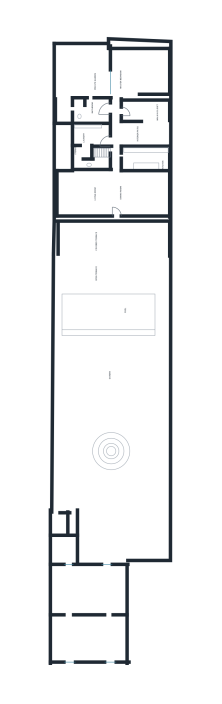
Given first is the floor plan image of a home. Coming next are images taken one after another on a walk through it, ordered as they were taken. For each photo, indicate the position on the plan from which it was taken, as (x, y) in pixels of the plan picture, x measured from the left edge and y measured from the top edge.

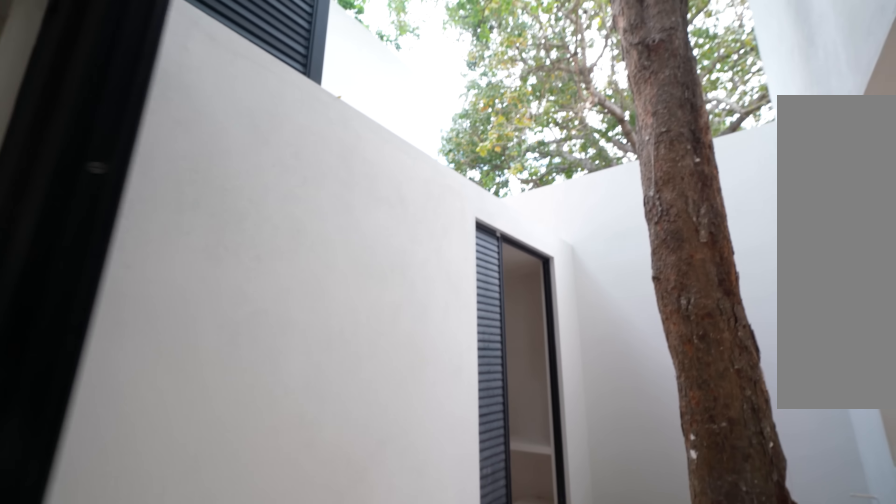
(112, 141)
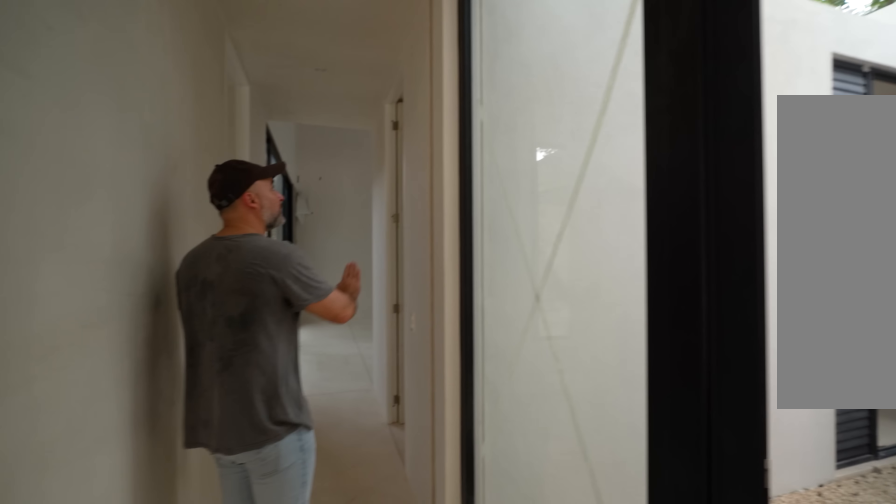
(112, 141)
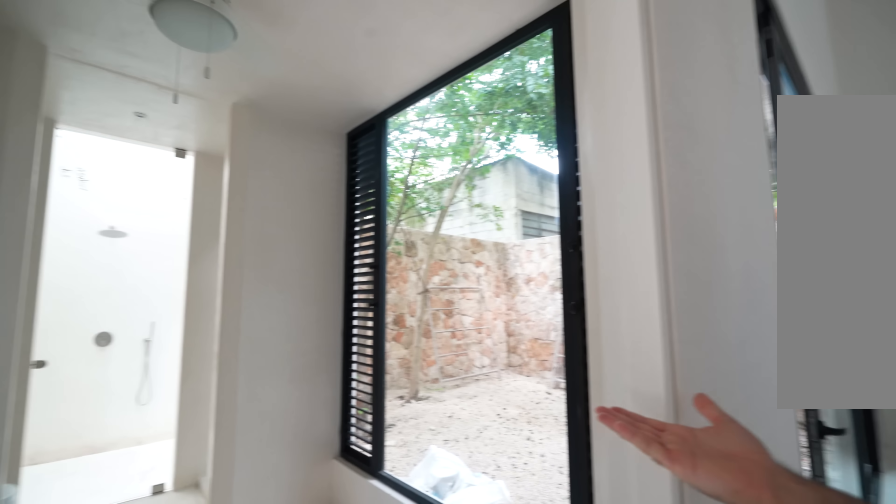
(115, 115)
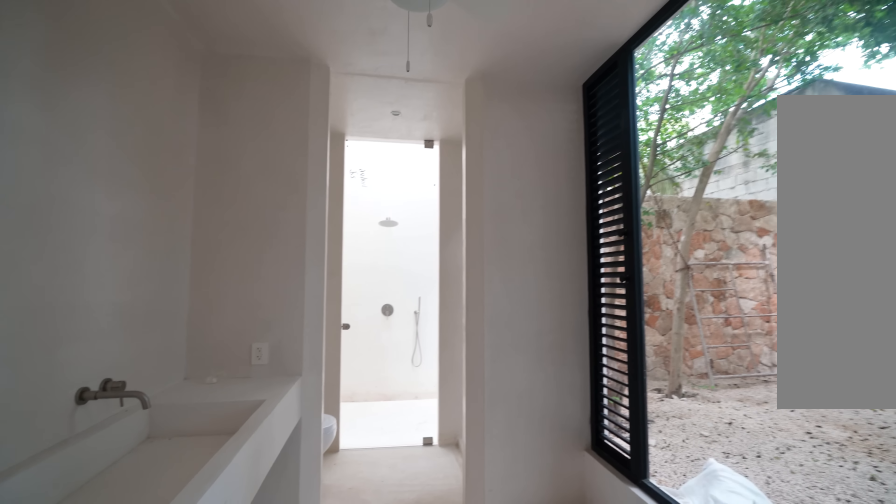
(115, 113)
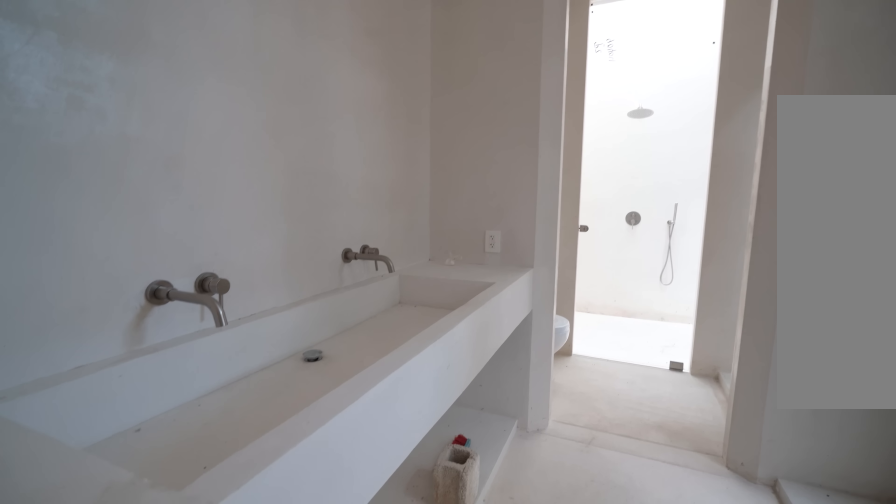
(112, 110)
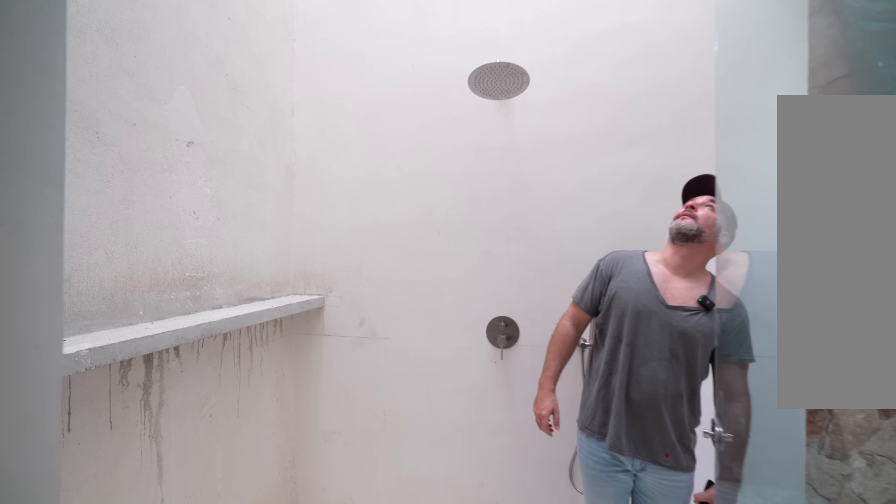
(92, 110)
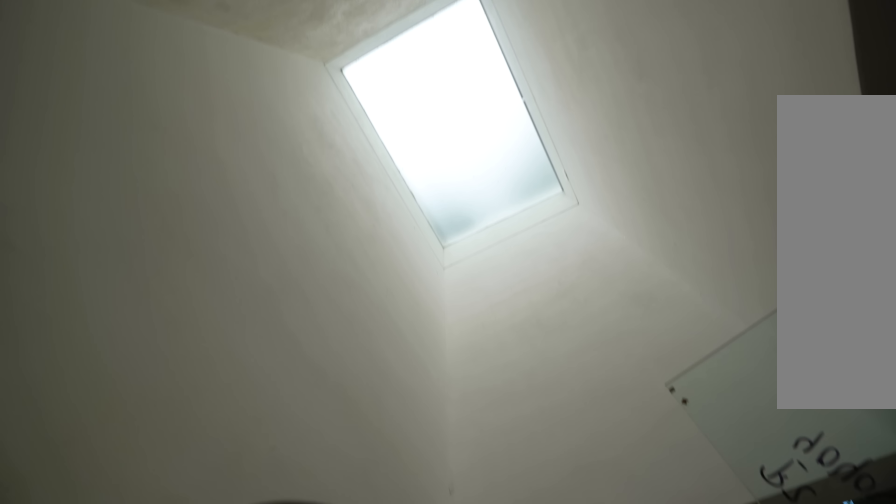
(66, 108)
